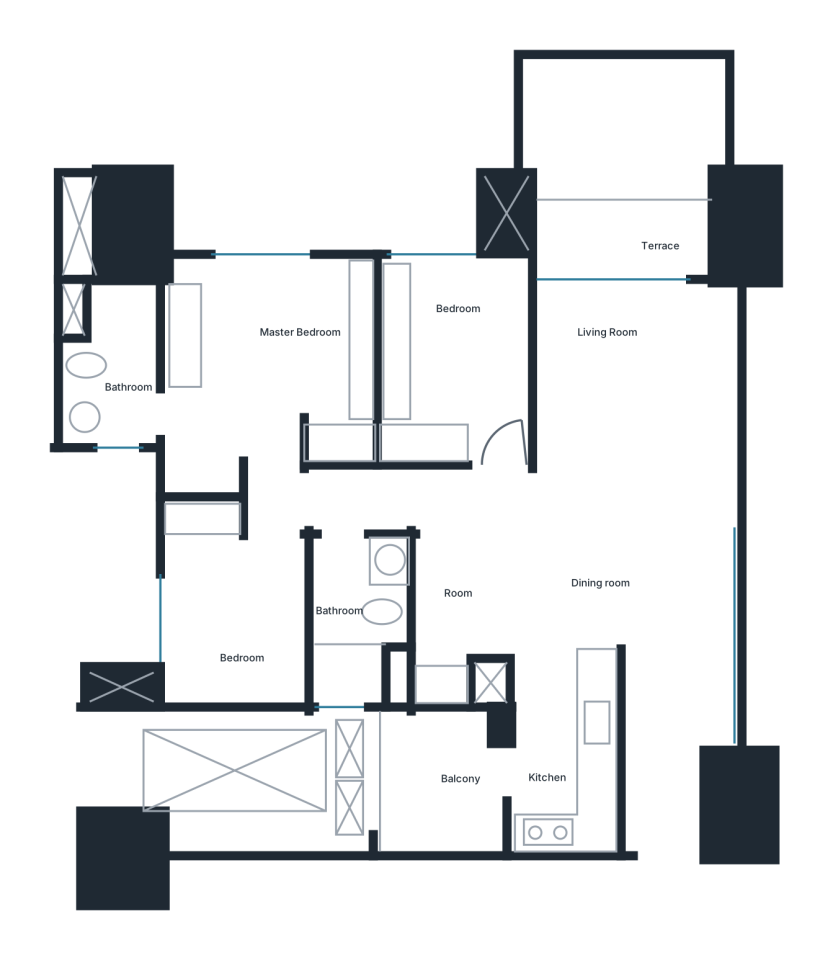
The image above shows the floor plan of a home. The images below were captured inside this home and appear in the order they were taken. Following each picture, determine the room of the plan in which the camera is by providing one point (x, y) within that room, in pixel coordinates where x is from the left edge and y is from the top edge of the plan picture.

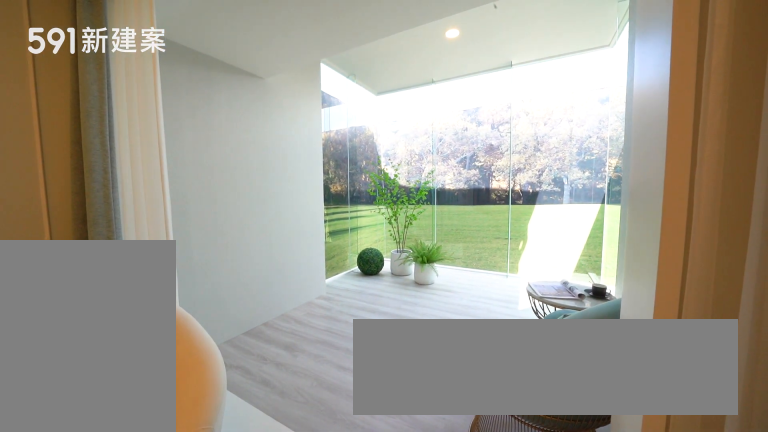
(632, 167)
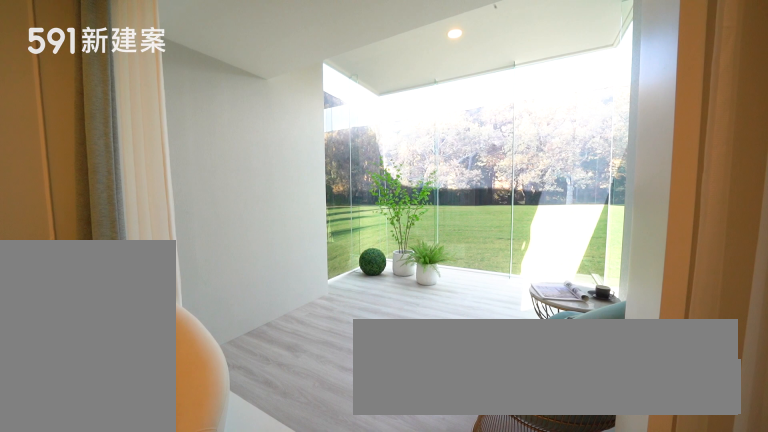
(632, 167)
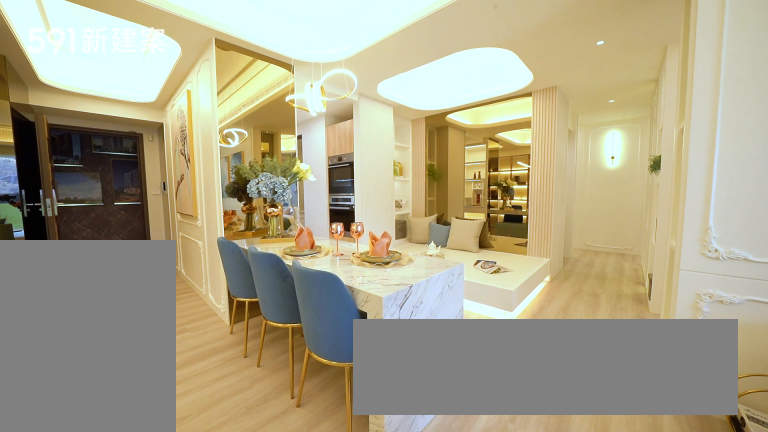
(604, 575)
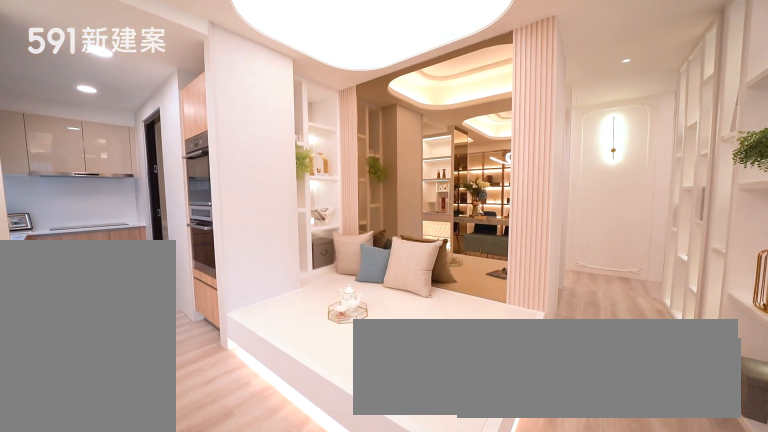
(456, 615)
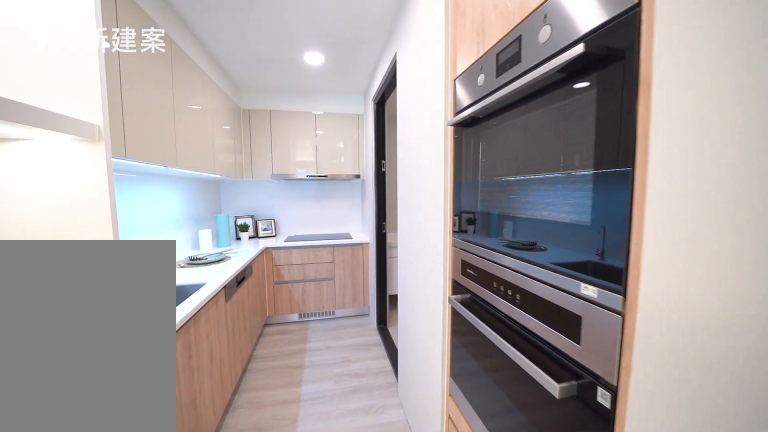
(567, 750)
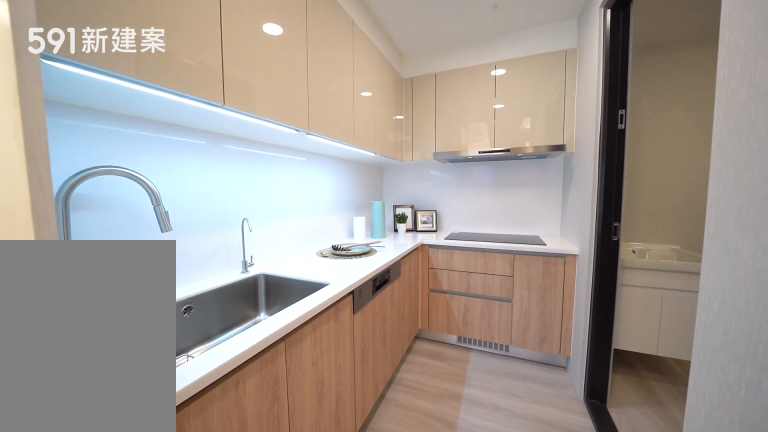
(567, 750)
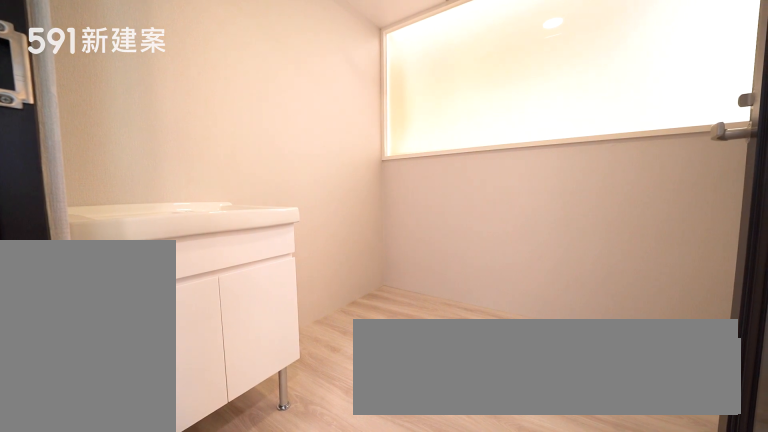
(442, 781)
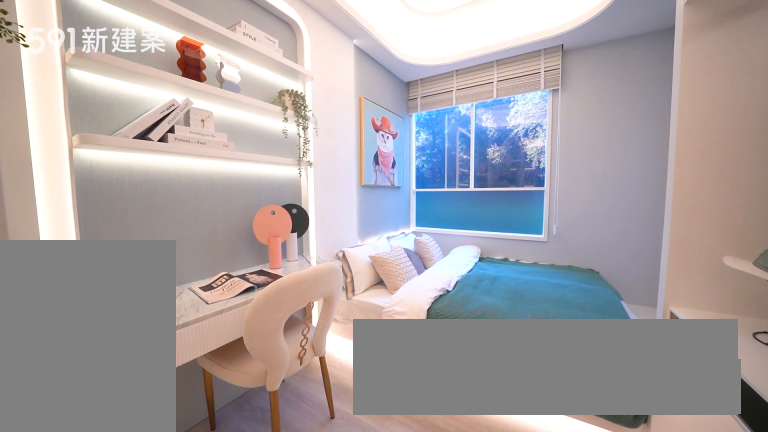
(450, 355)
